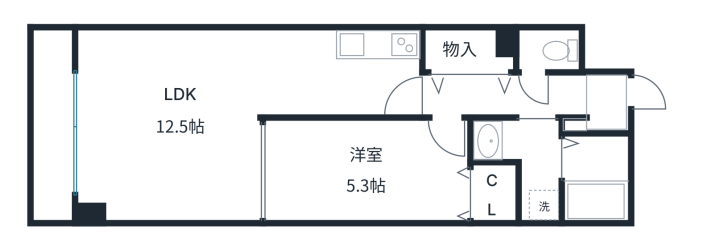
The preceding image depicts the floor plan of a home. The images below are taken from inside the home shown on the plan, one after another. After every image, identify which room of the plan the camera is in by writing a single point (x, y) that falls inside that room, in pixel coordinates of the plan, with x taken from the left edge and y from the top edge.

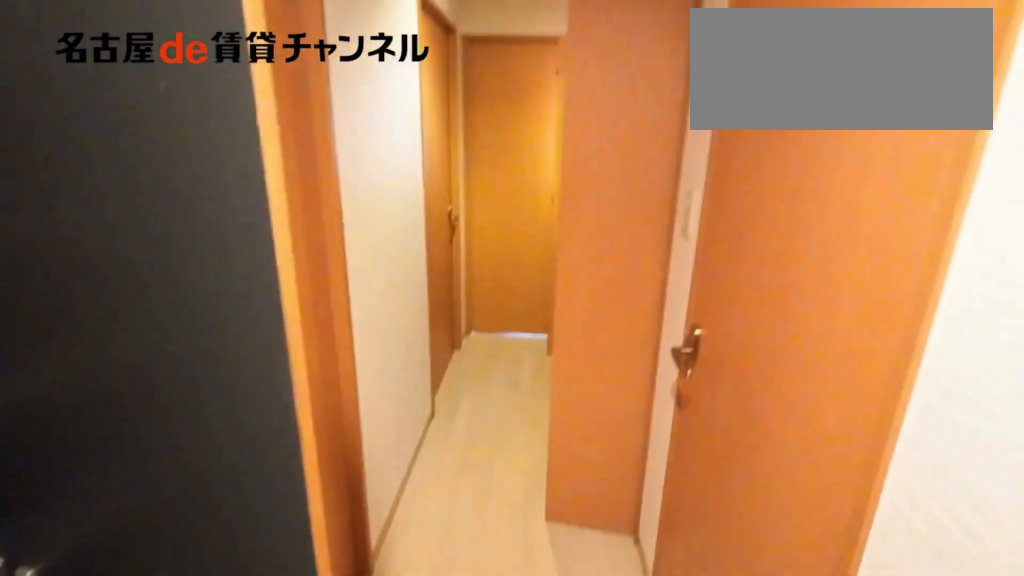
(507, 96)
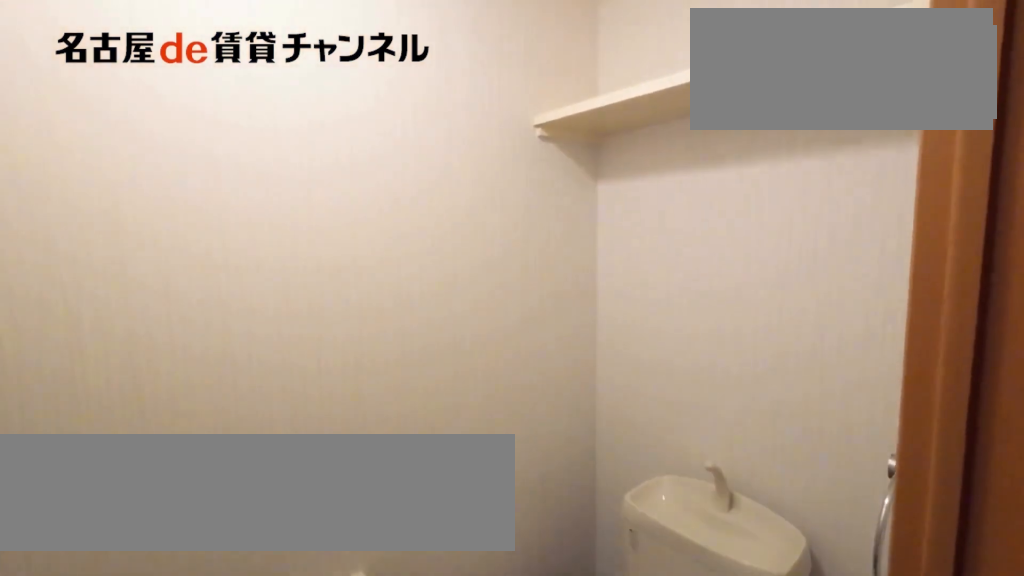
(548, 50)
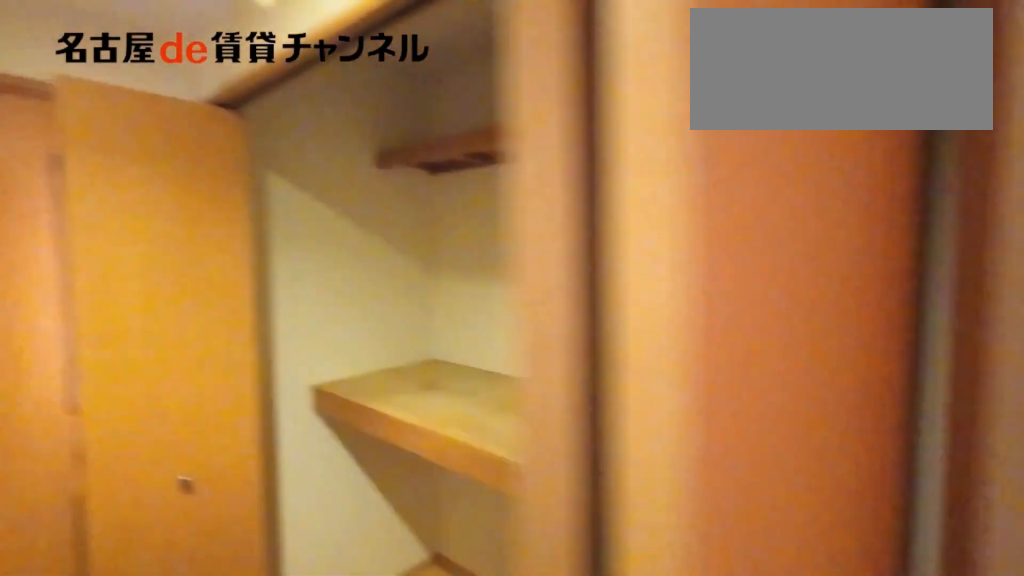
(465, 51)
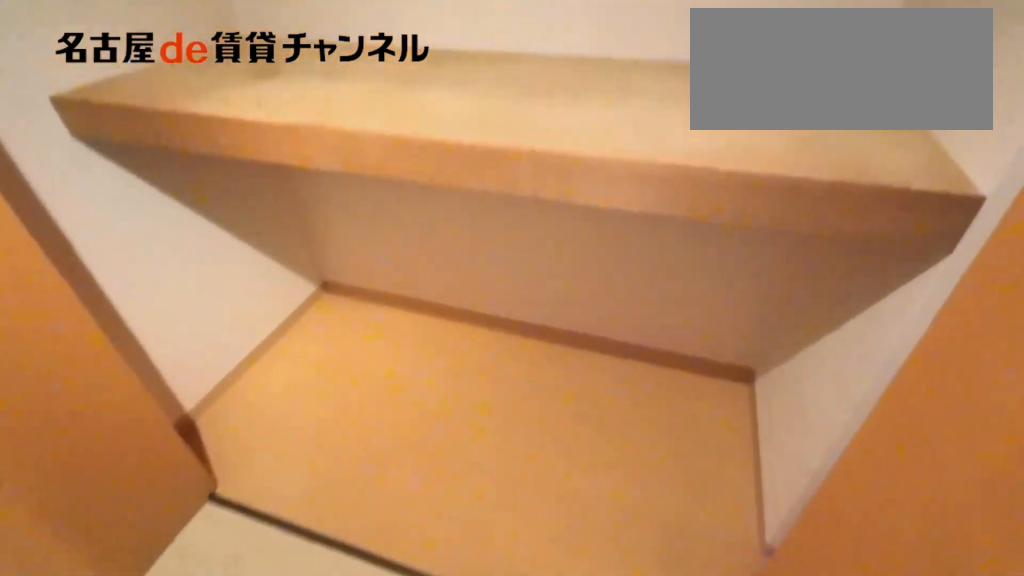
(465, 51)
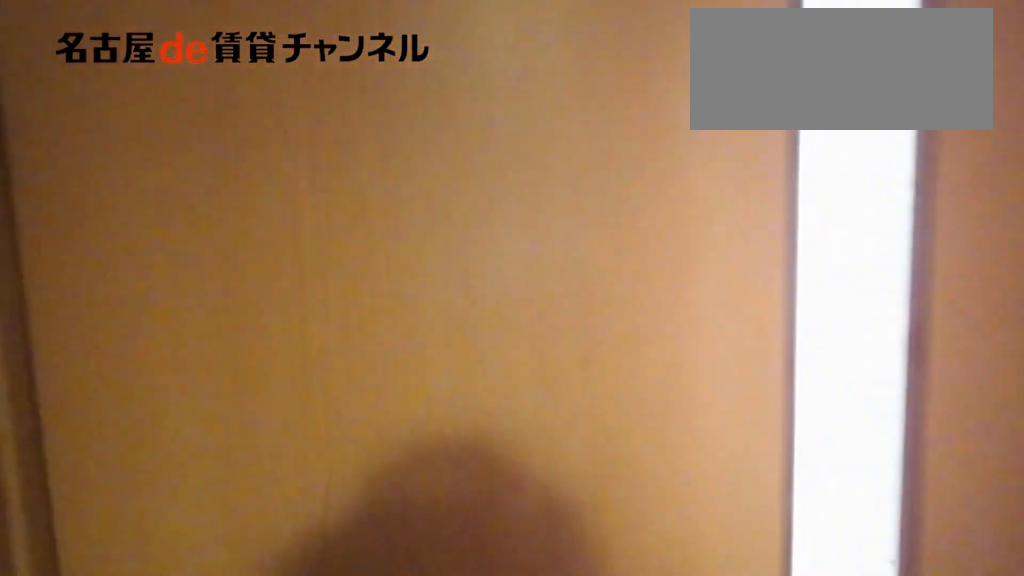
(507, 95)
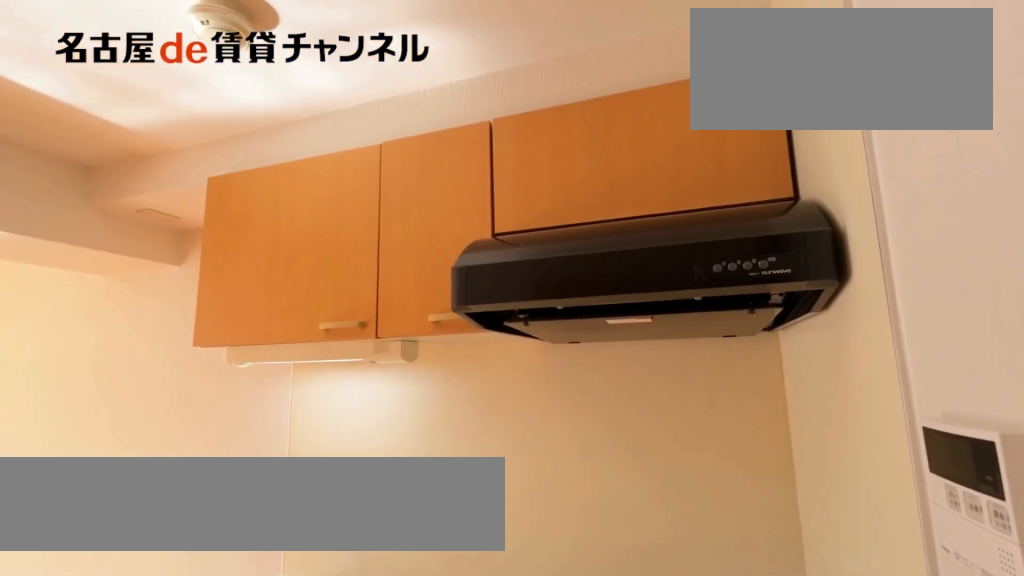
(378, 46)
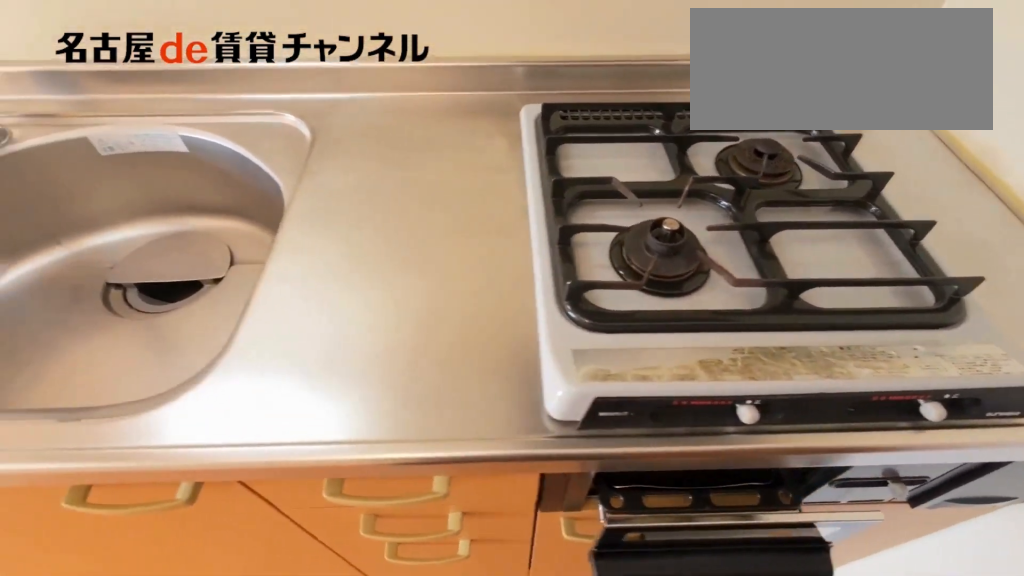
(378, 46)
